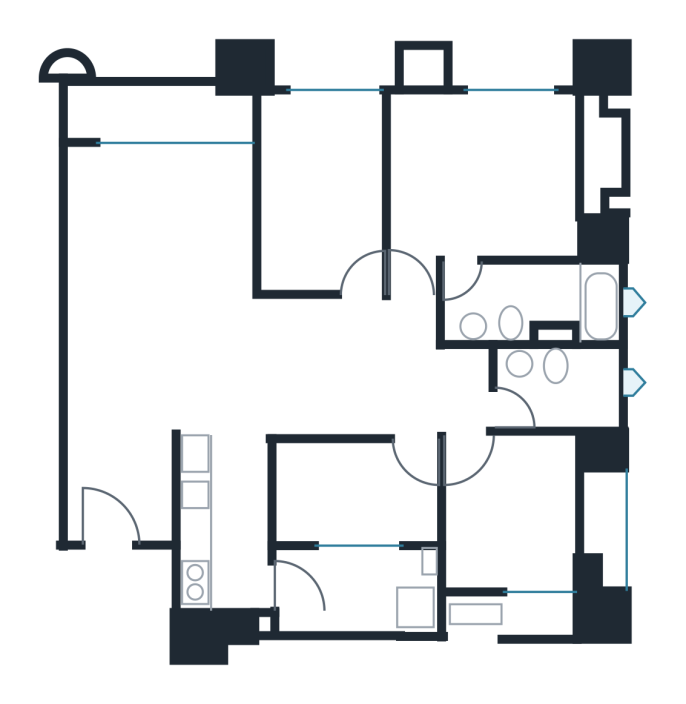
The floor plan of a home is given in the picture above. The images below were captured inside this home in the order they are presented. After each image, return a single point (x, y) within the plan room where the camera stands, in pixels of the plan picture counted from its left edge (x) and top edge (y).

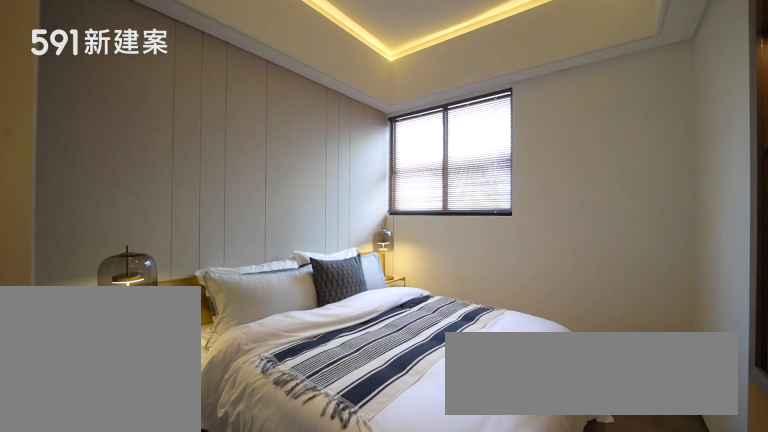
(511, 518)
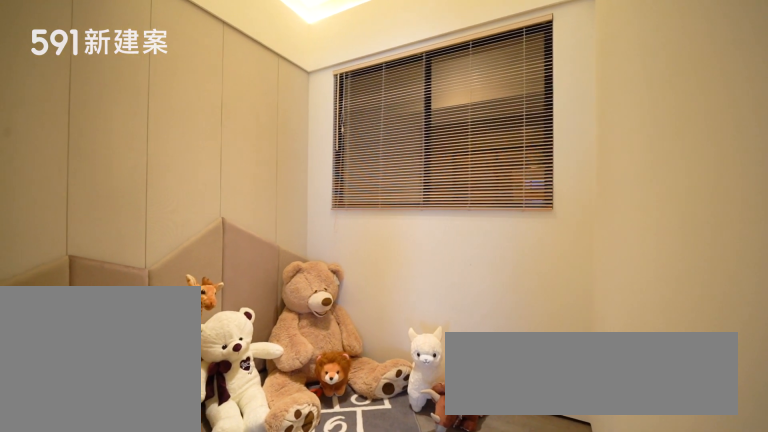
(351, 494)
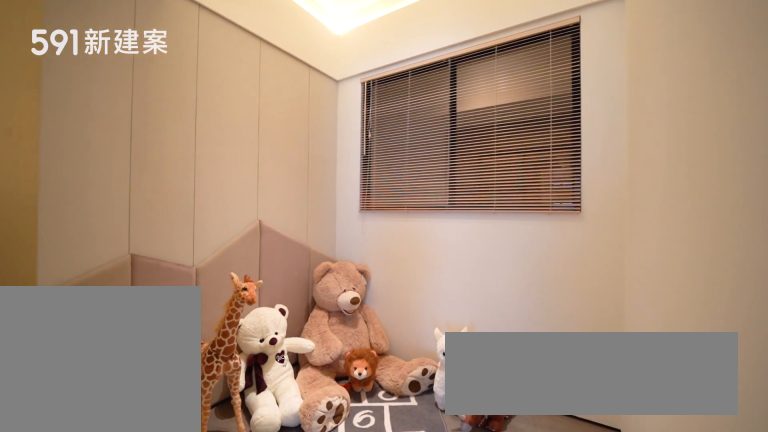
(351, 494)
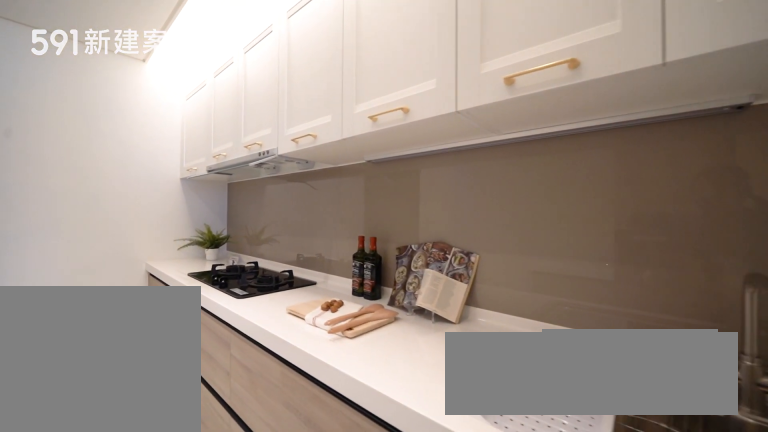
(221, 531)
